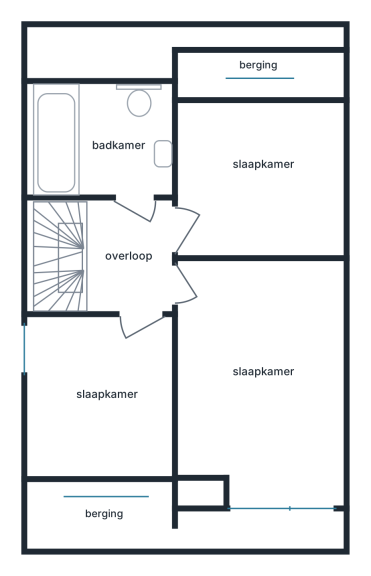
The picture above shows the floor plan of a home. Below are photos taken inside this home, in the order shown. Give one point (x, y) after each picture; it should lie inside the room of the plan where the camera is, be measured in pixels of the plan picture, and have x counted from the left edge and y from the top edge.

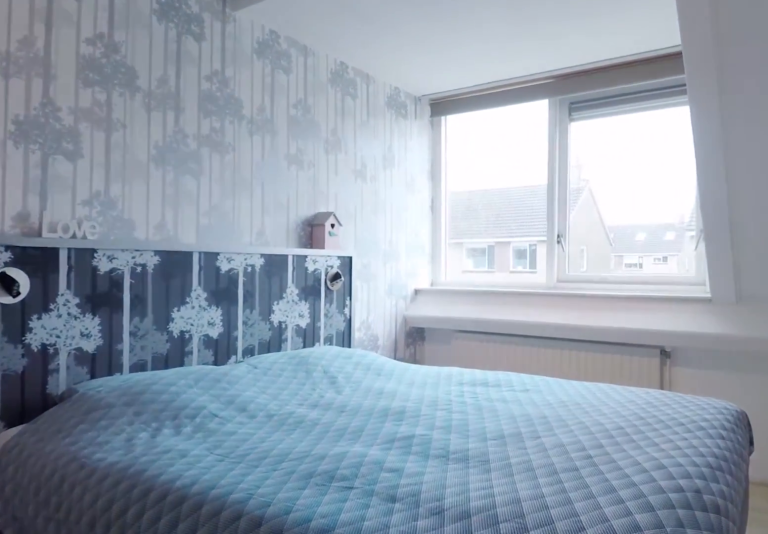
(259, 380)
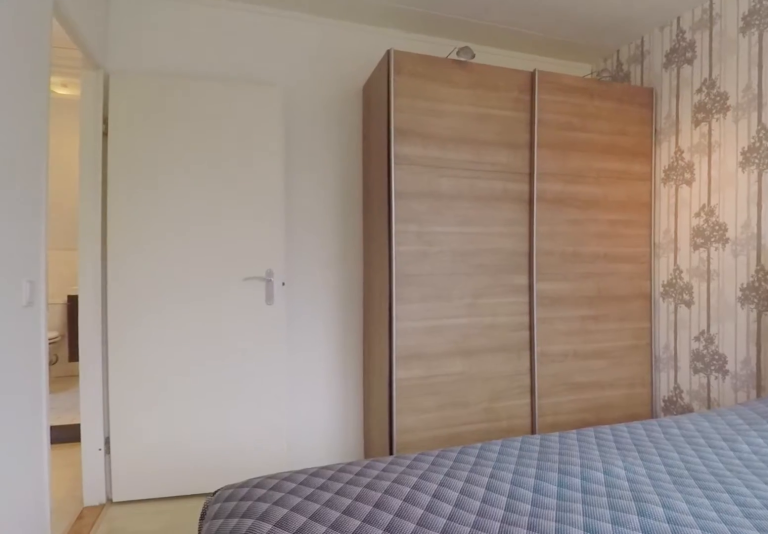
(259, 380)
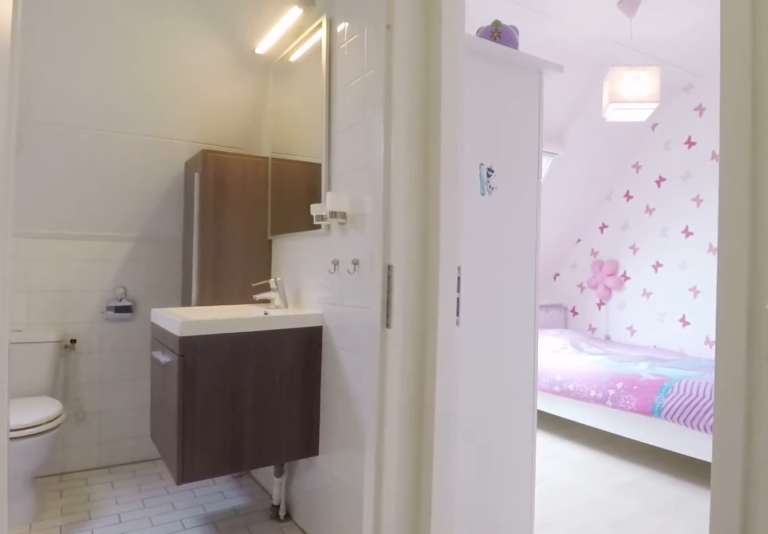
(129, 256)
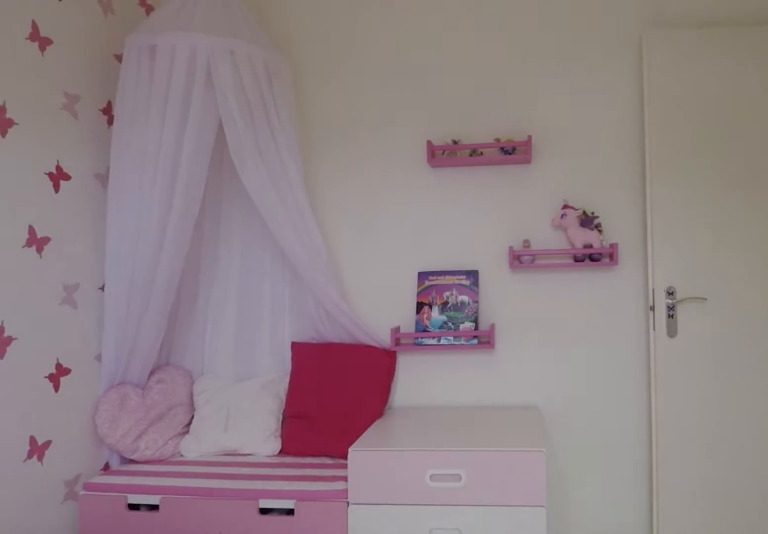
(258, 176)
